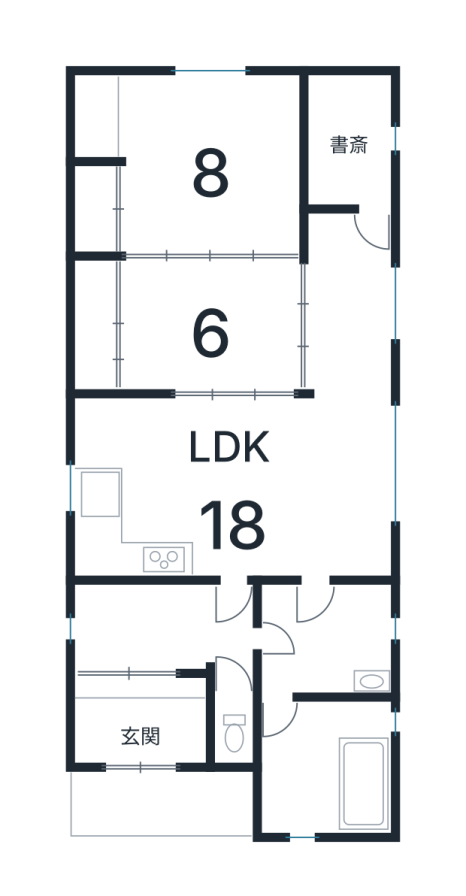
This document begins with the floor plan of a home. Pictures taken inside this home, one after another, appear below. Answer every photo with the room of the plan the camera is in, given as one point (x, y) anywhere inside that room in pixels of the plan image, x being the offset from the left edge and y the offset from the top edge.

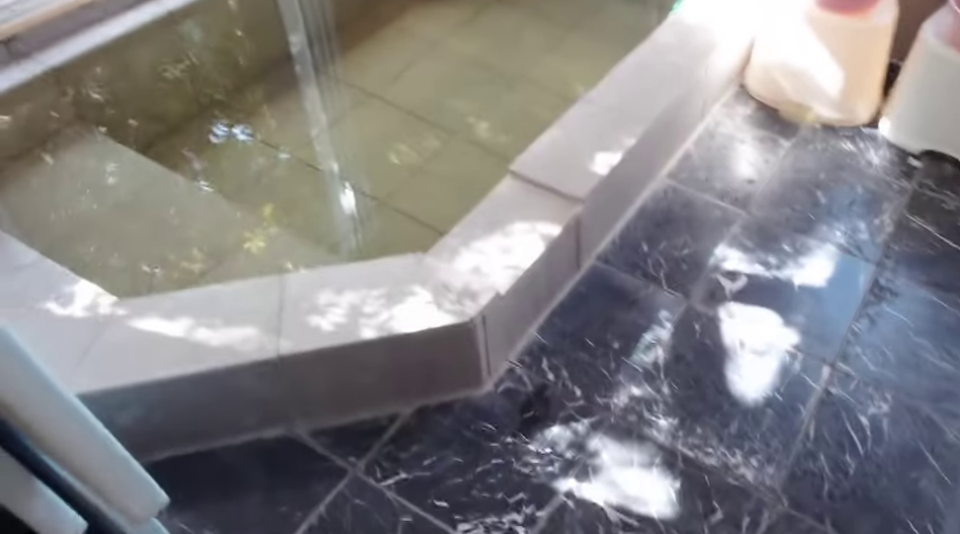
(332, 759)
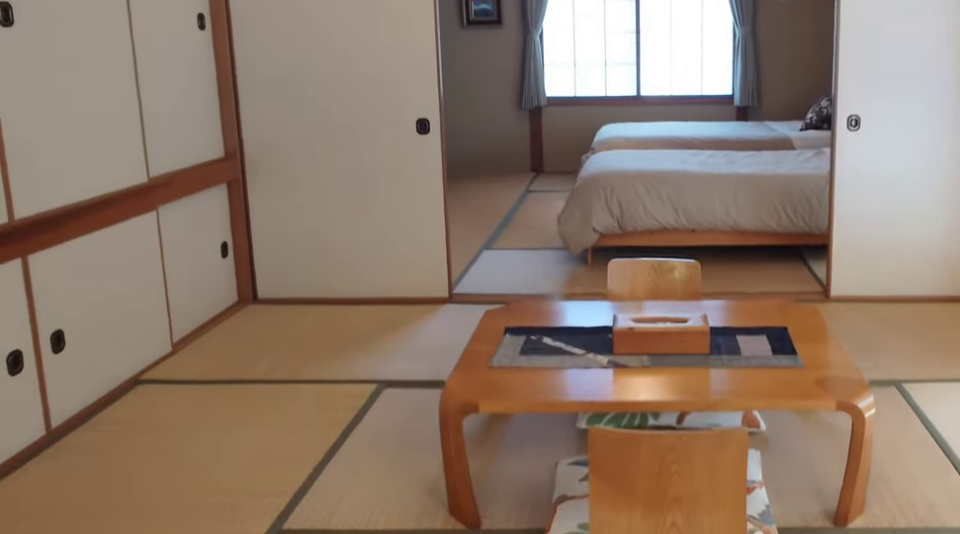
(212, 329)
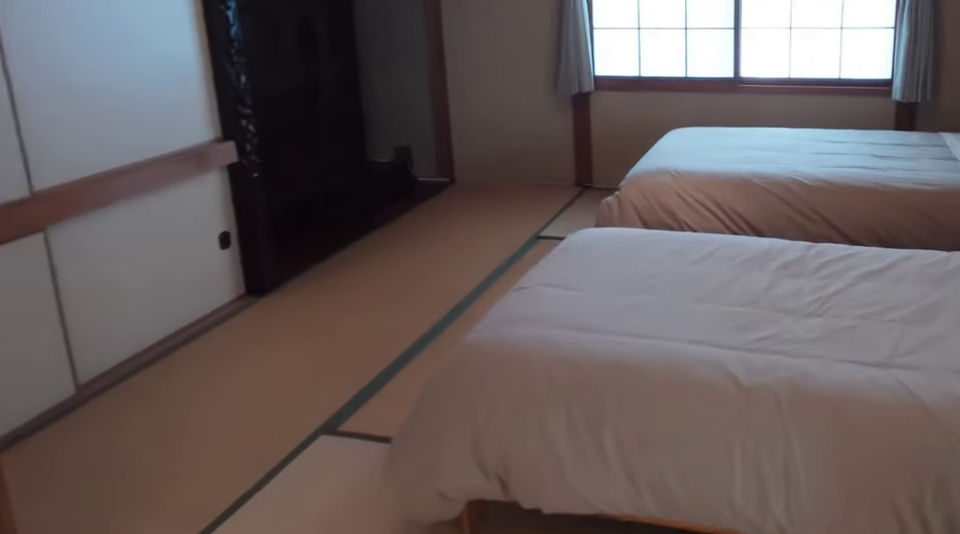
(213, 168)
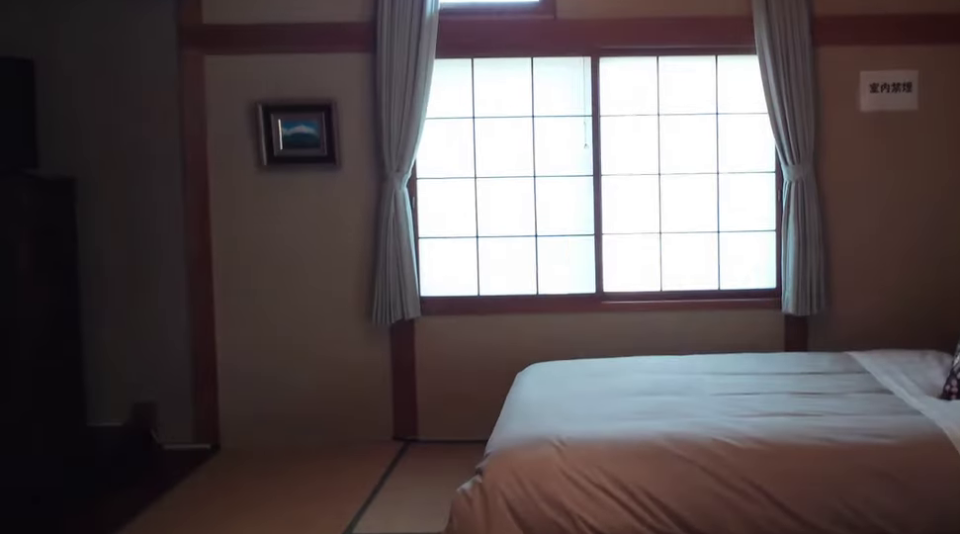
(213, 168)
